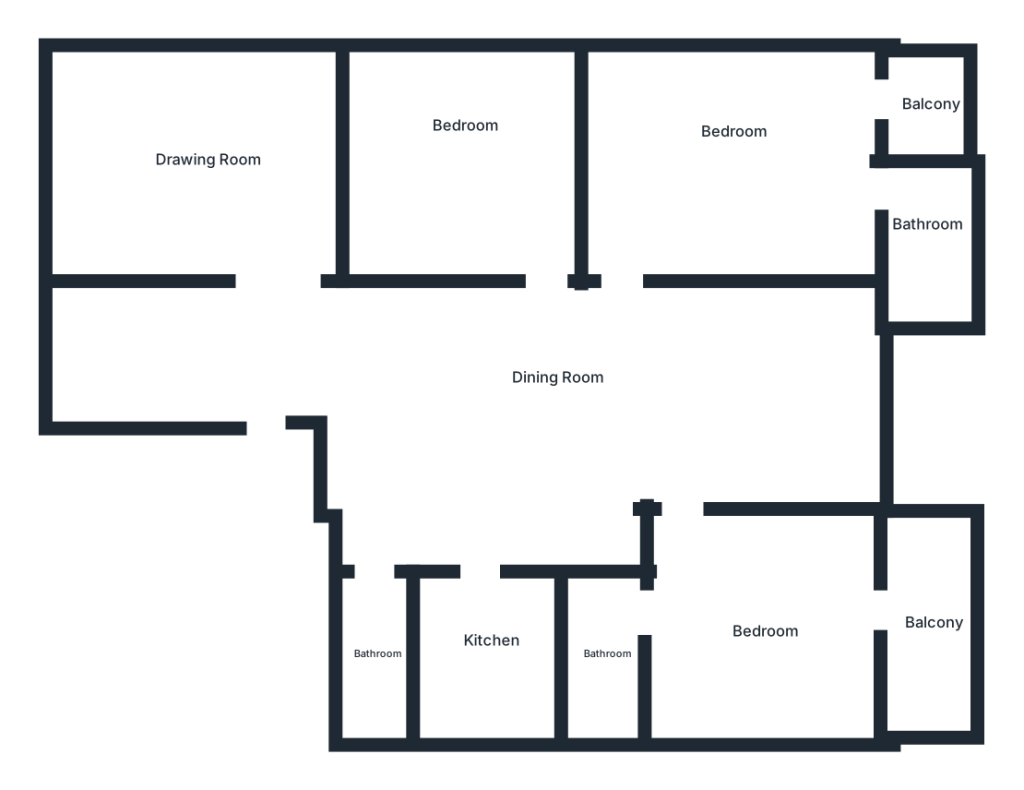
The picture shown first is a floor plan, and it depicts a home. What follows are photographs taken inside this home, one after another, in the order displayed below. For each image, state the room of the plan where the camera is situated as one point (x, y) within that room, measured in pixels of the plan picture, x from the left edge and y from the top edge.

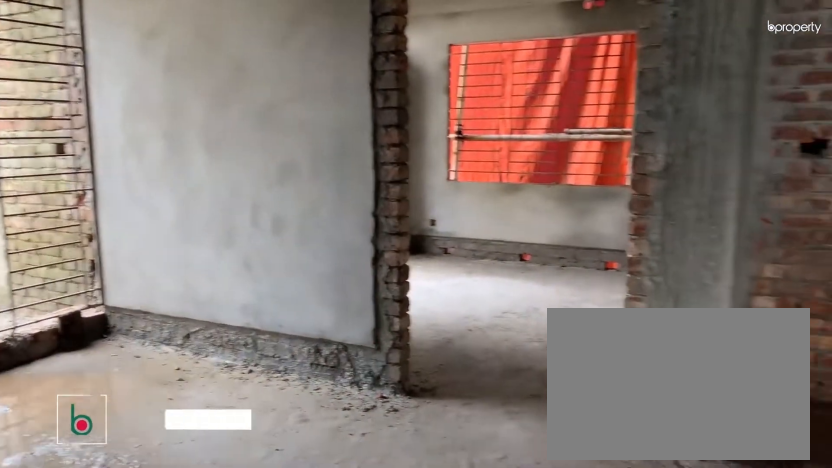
(584, 422)
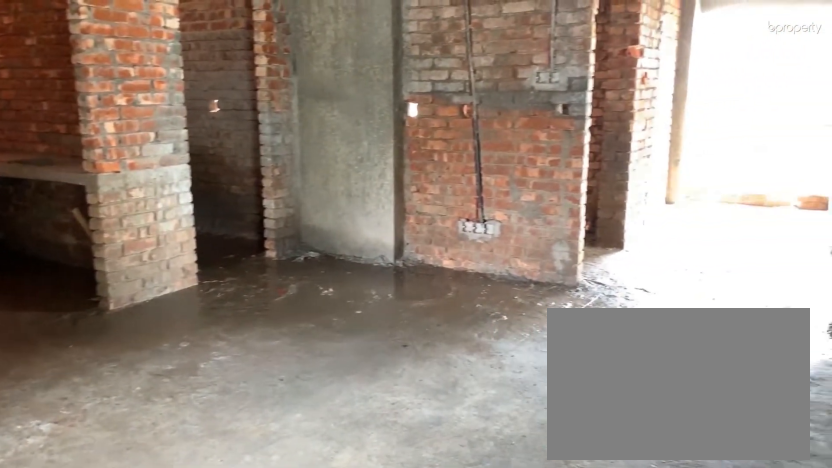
(584, 422)
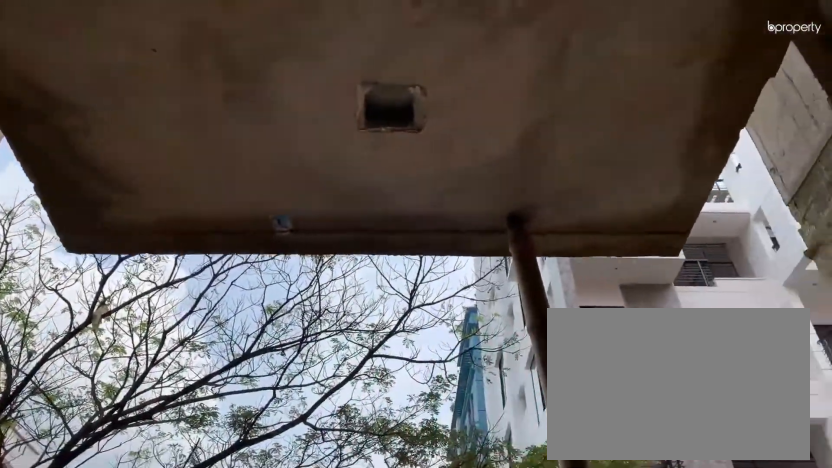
(931, 628)
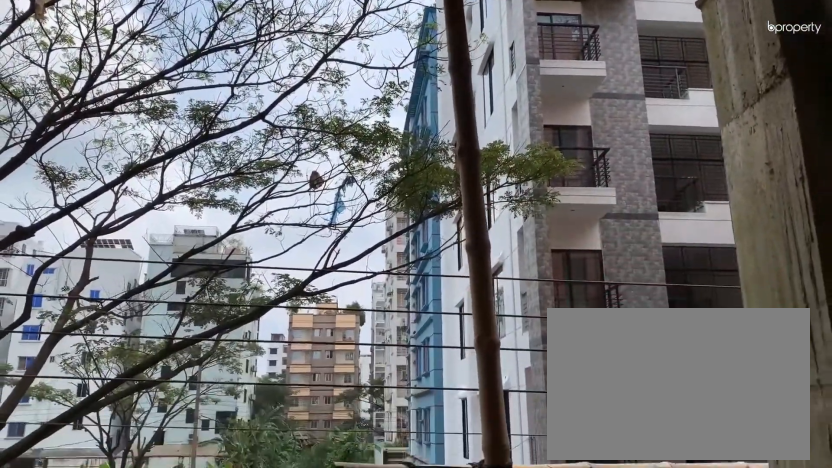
(931, 628)
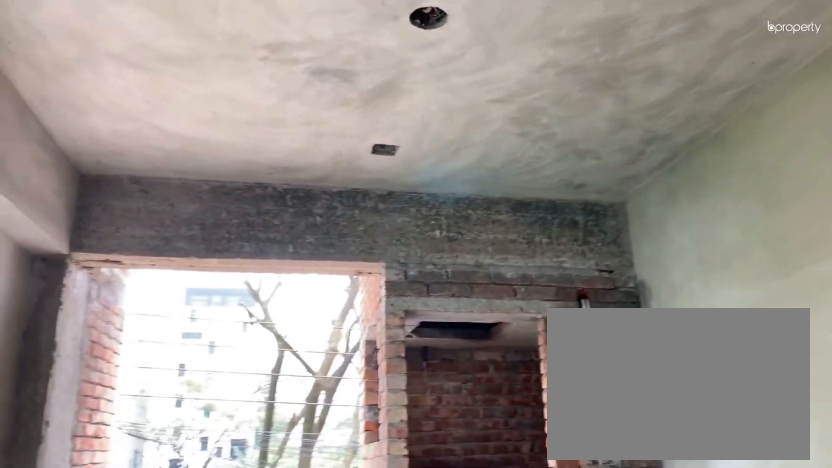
(737, 138)
